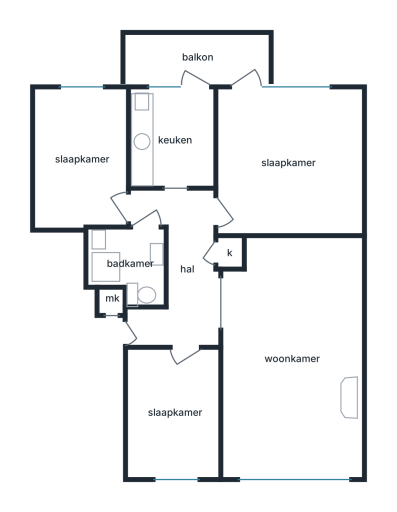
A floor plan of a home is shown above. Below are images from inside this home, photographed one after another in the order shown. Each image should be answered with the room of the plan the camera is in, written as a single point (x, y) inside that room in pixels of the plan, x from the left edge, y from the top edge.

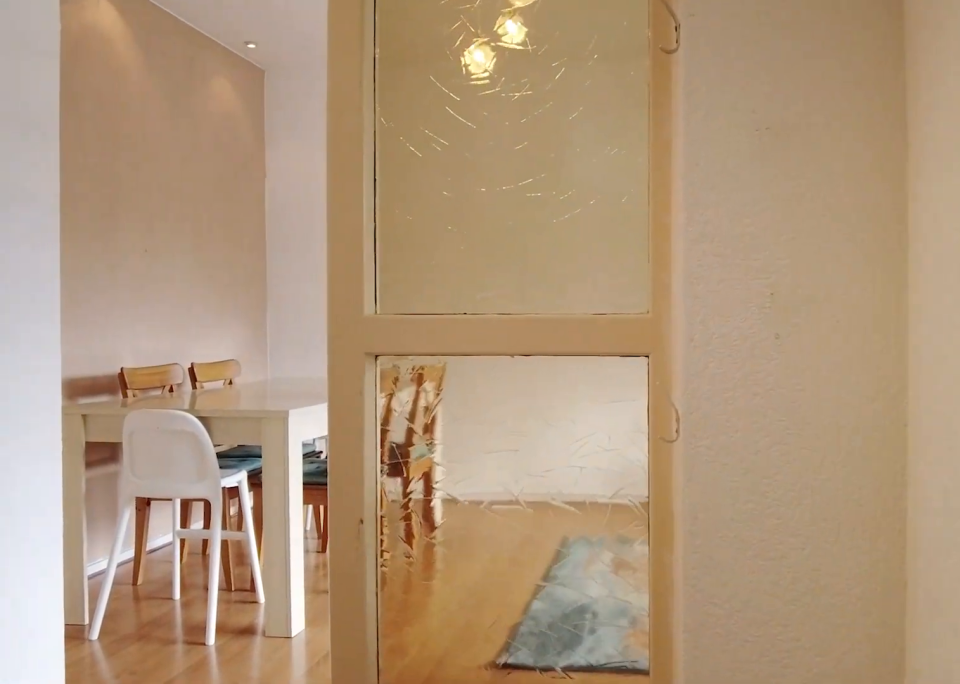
(181, 268)
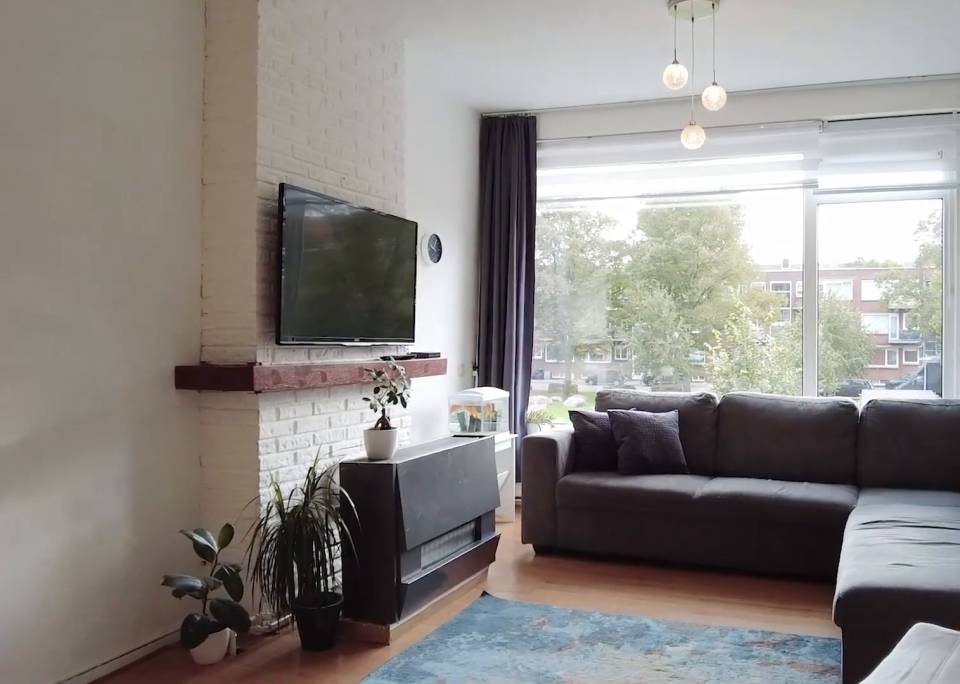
(291, 357)
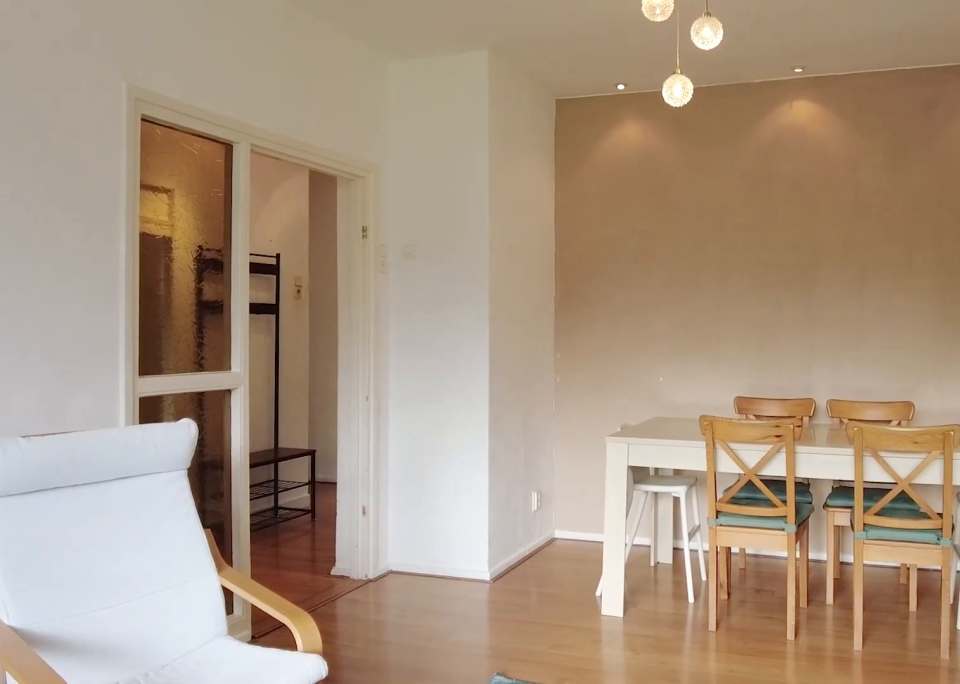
(291, 357)
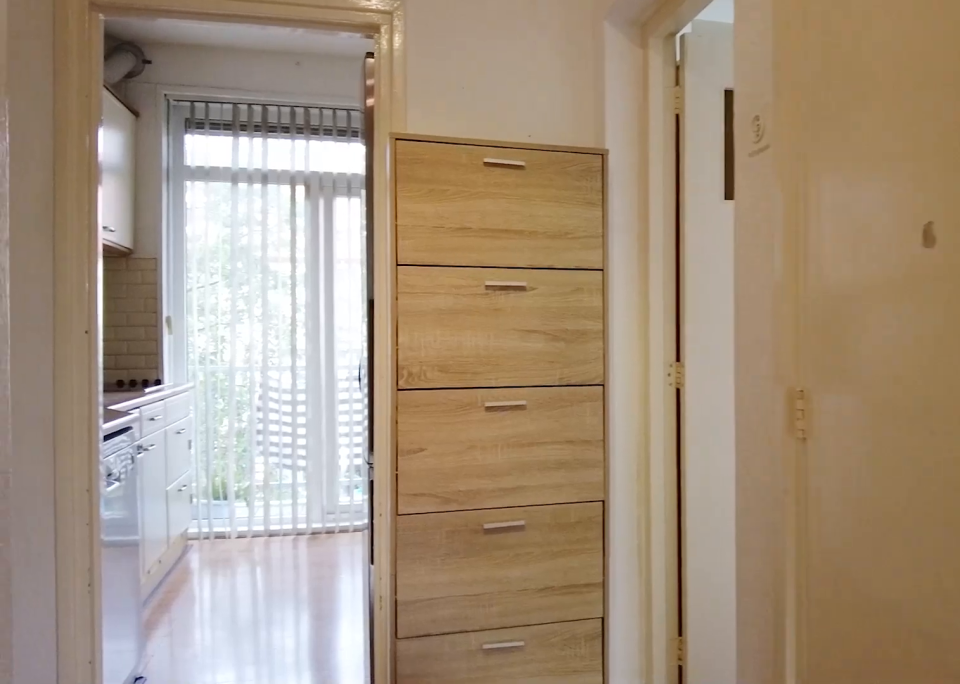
(181, 268)
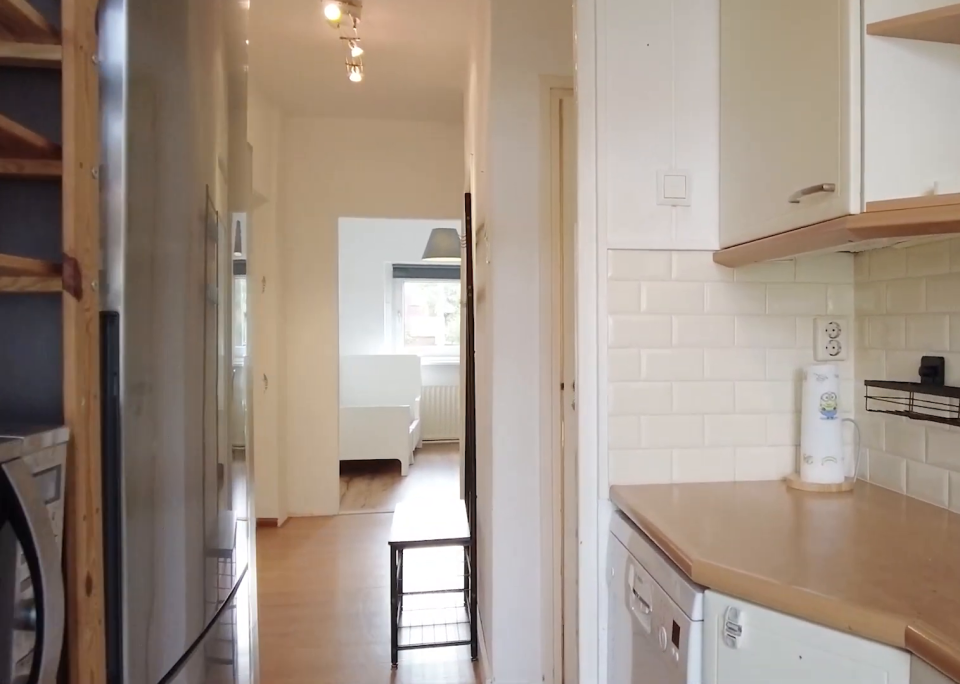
(173, 140)
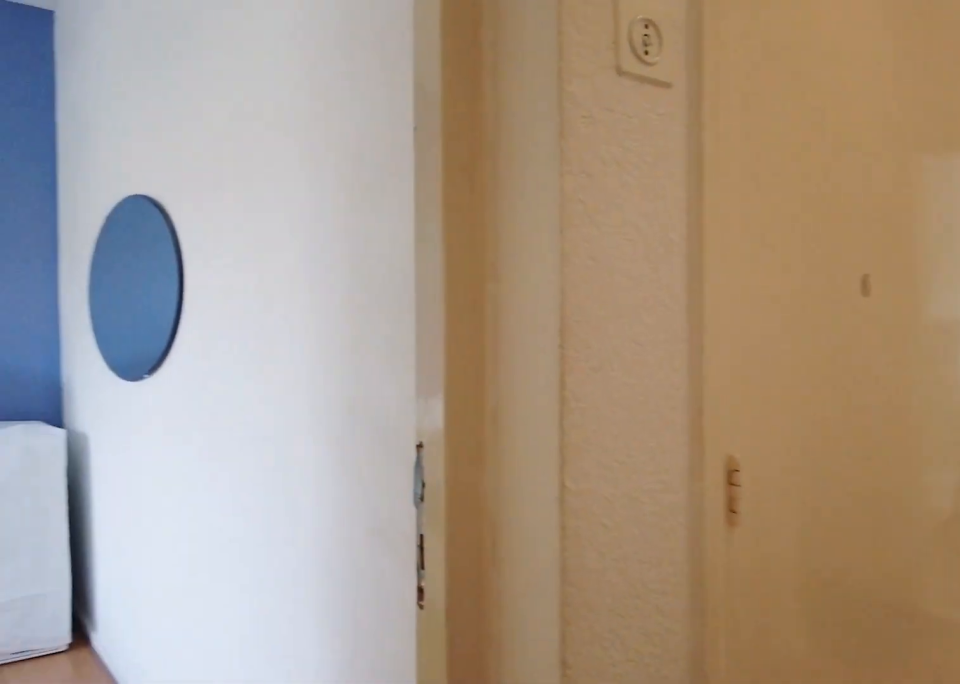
(181, 268)
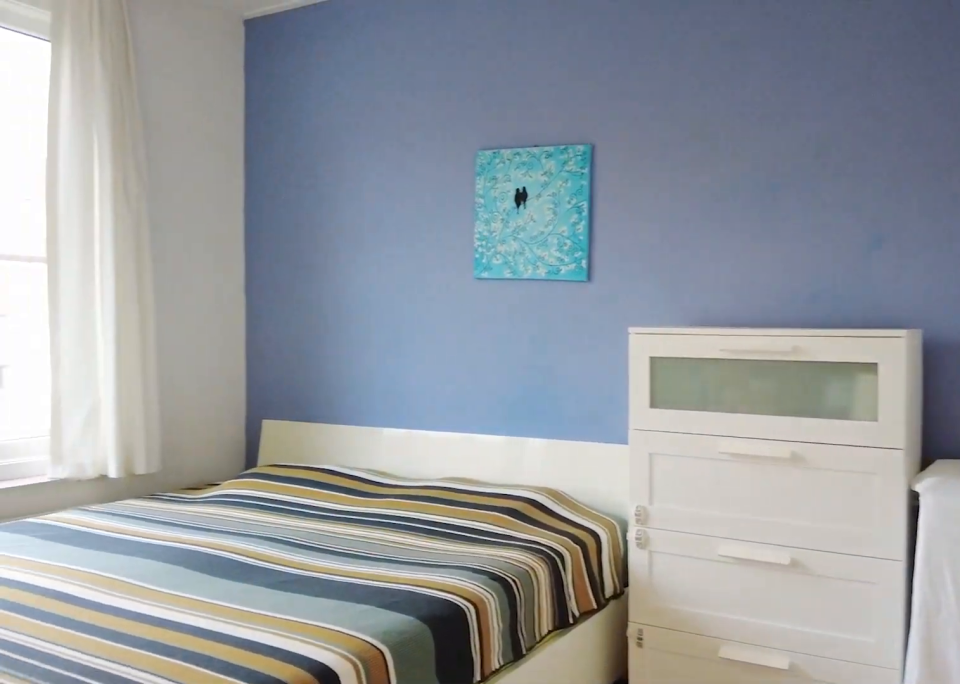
(288, 161)
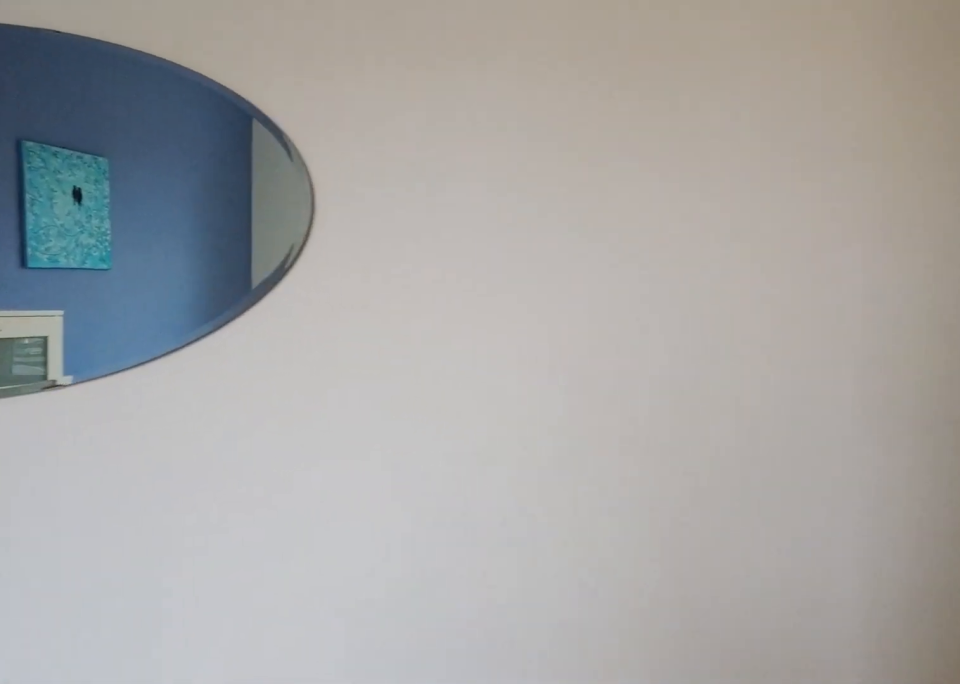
(288, 161)
